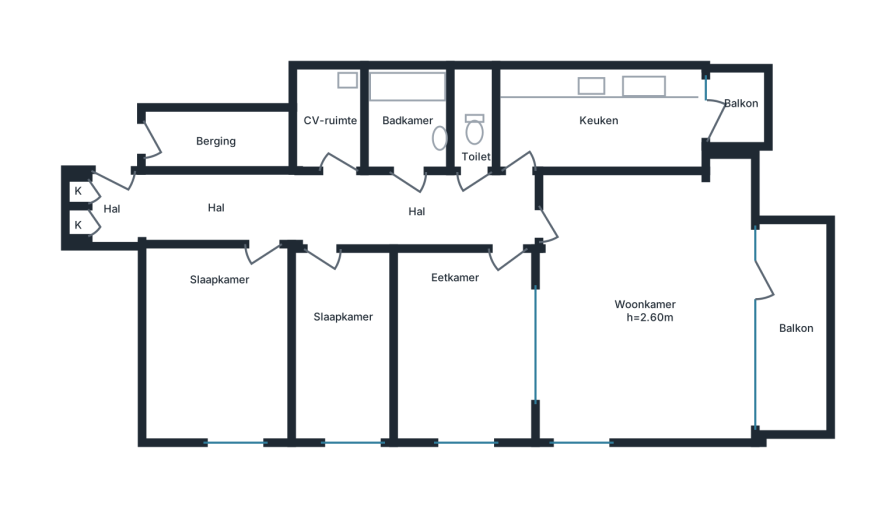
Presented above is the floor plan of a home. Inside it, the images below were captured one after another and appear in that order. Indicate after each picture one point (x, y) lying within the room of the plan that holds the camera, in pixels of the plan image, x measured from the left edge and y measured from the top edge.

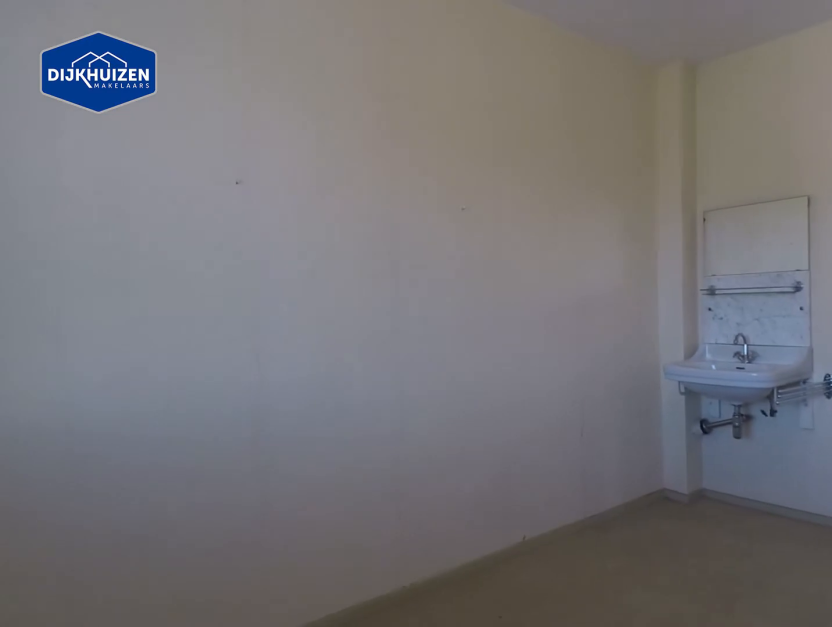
(214, 341)
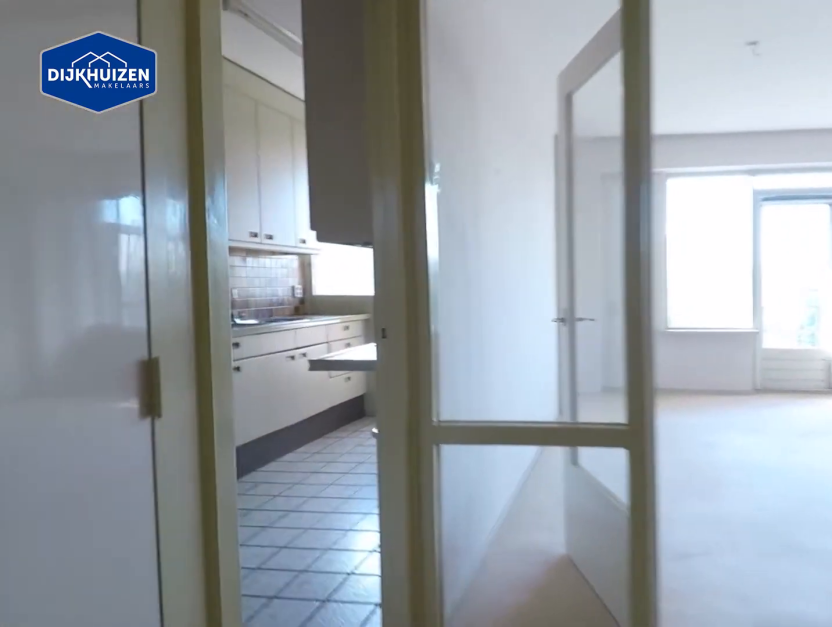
(324, 209)
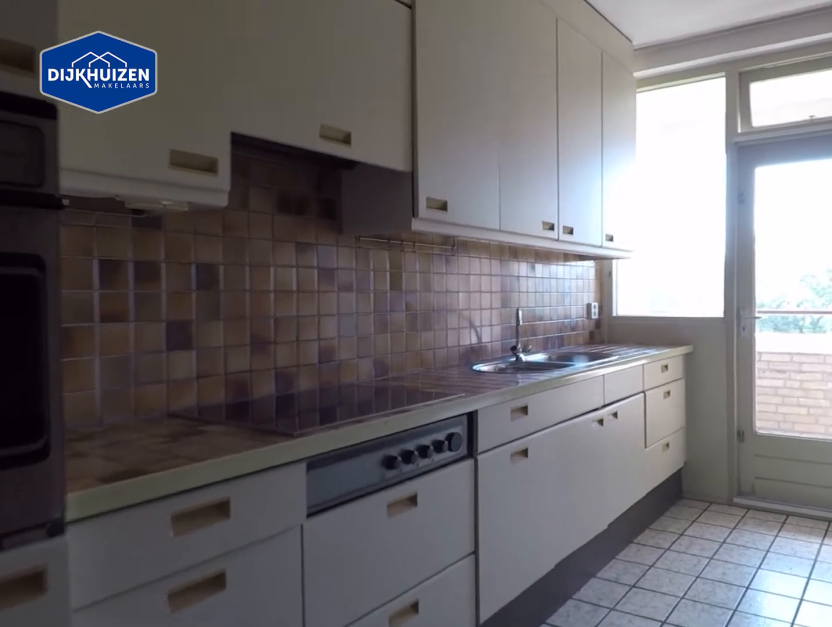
(599, 119)
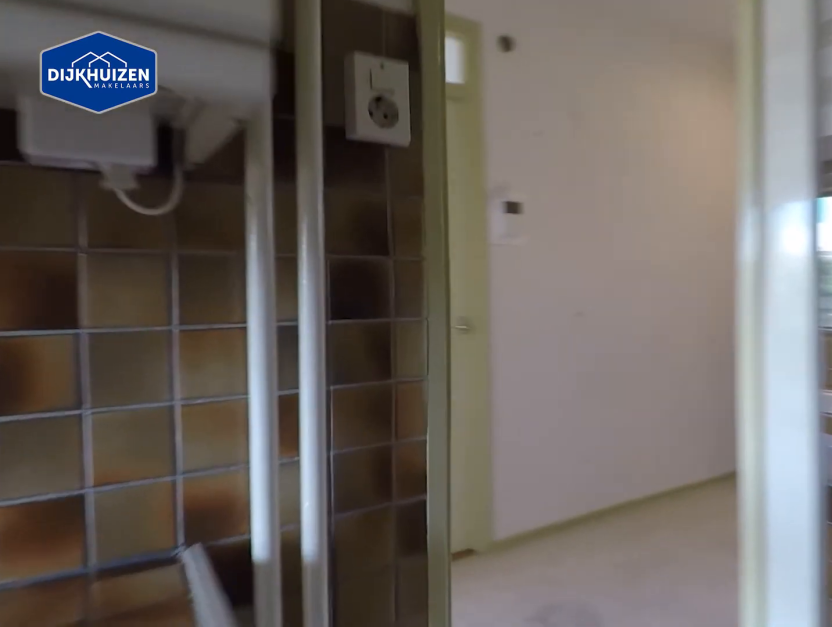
(599, 119)
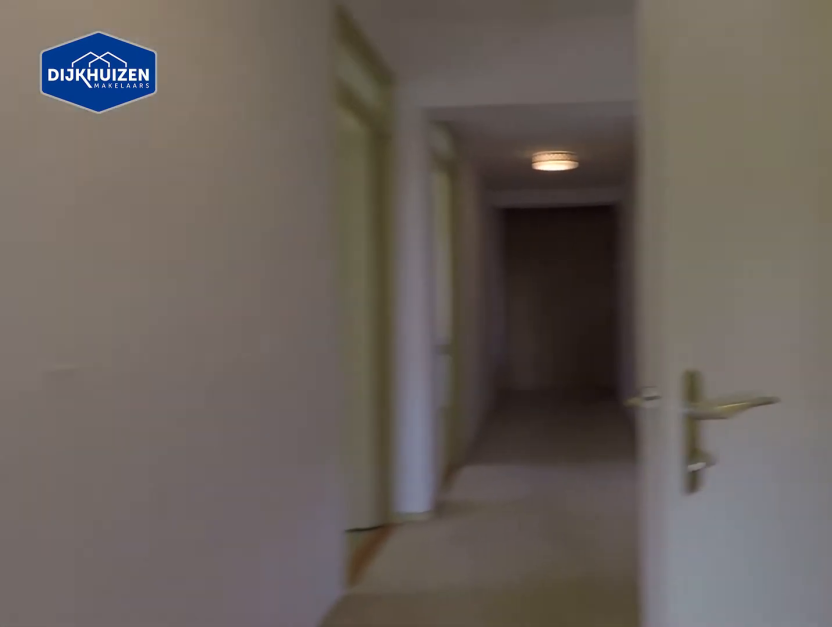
(324, 209)
